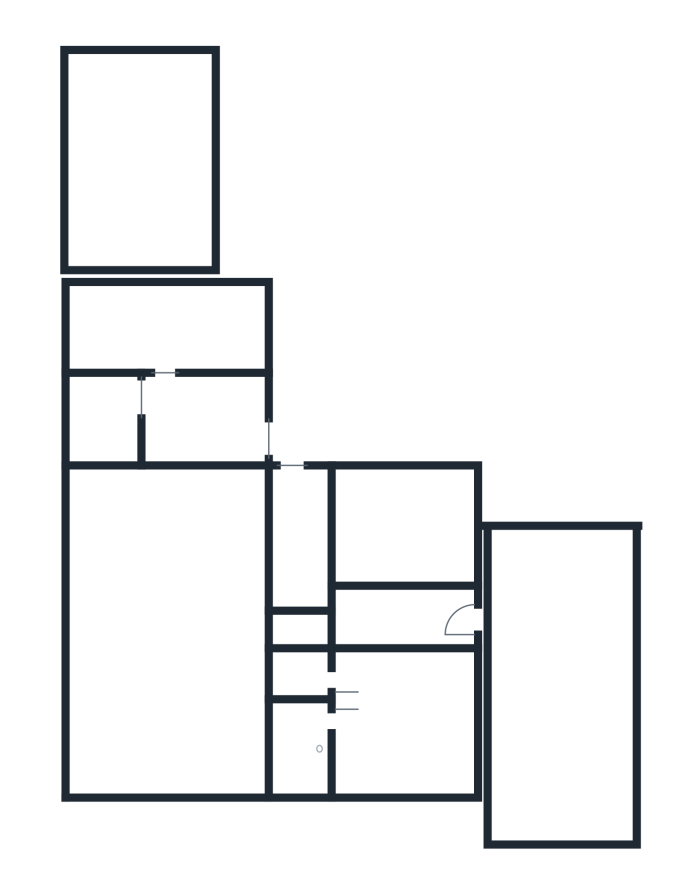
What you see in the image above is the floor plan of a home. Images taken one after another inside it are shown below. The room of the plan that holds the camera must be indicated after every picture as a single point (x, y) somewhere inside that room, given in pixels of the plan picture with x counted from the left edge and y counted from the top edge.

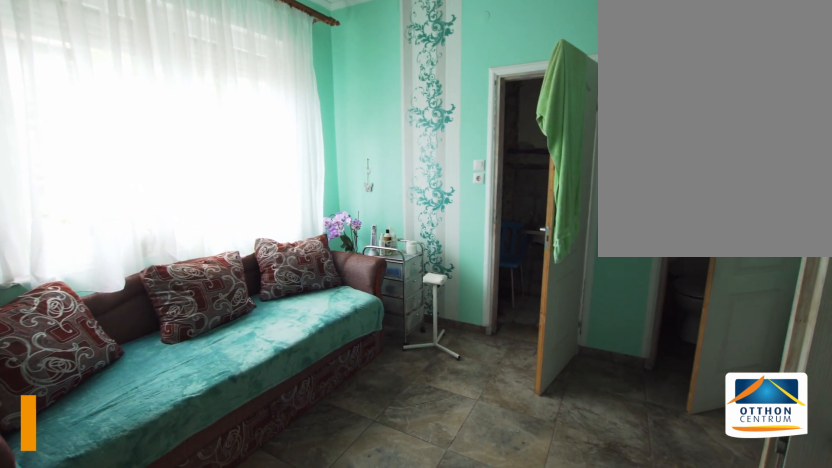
(398, 728)
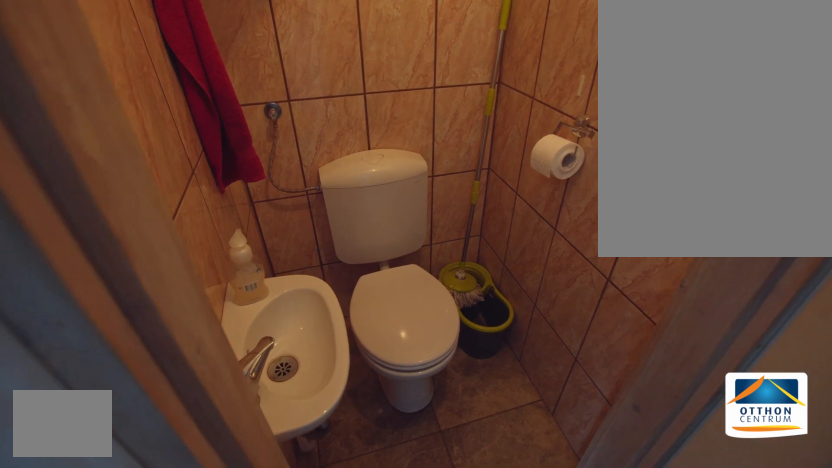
(296, 674)
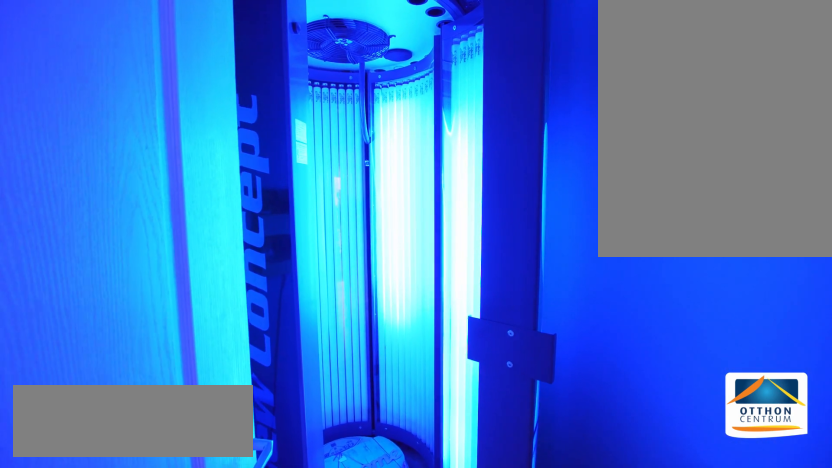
(297, 627)
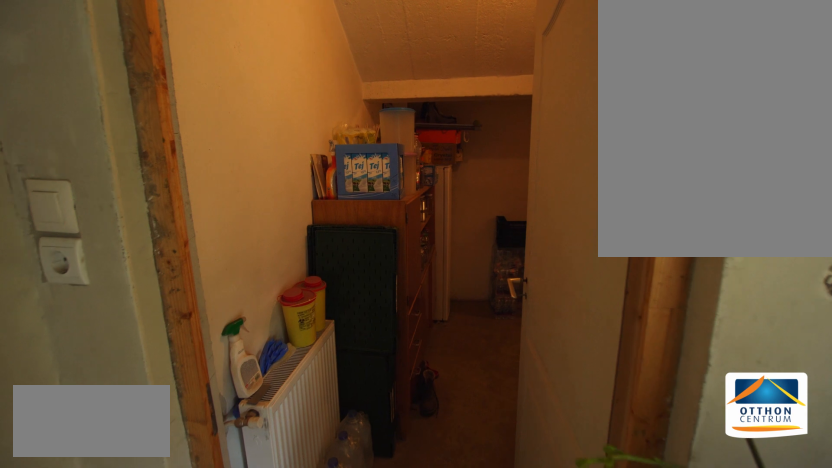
(297, 537)
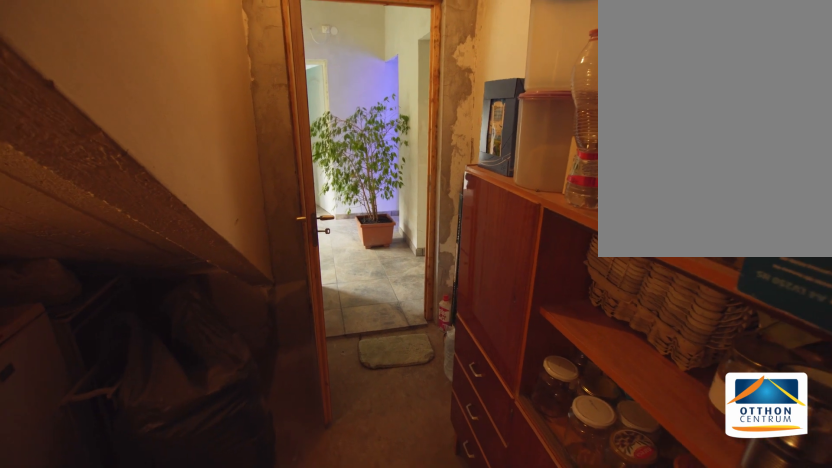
(296, 536)
